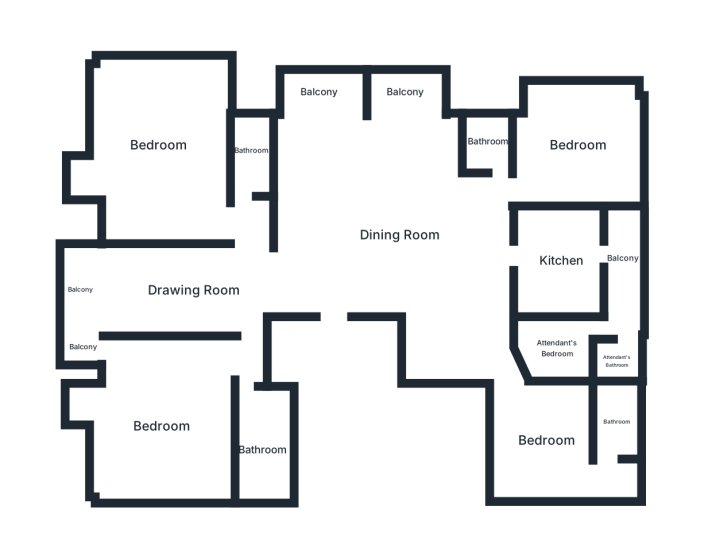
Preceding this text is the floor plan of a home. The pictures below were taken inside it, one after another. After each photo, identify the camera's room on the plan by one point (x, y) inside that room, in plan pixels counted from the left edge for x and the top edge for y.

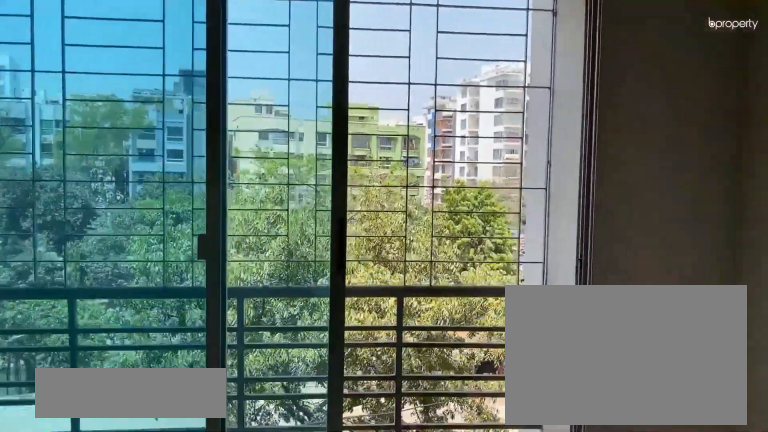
(403, 128)
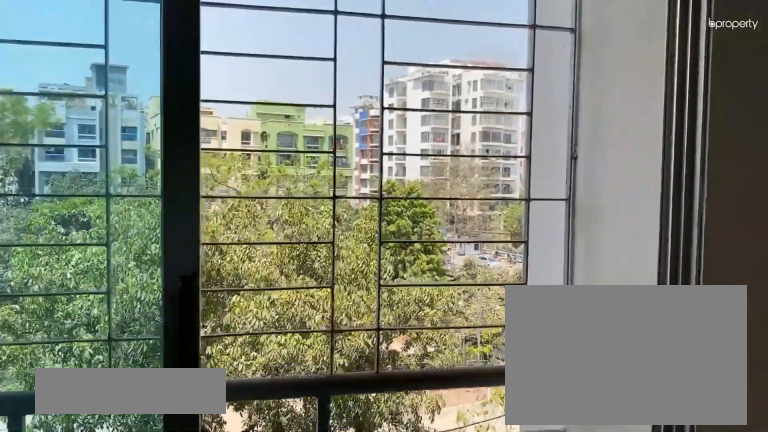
(403, 128)
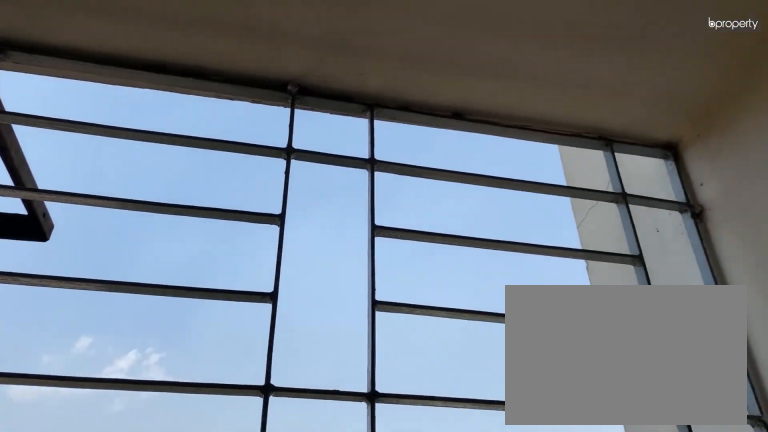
(405, 93)
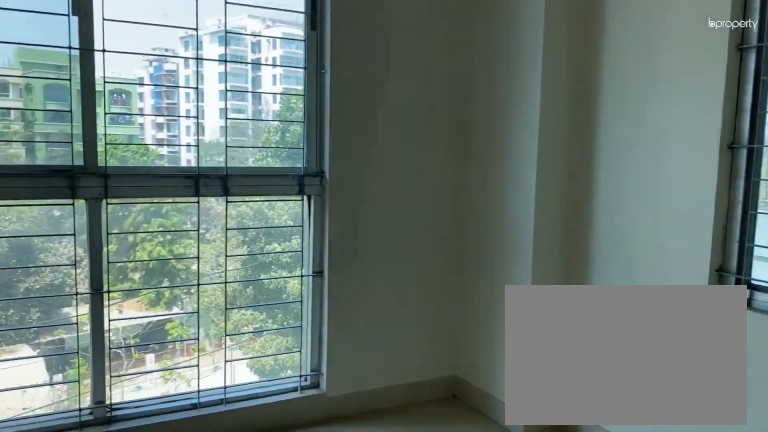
(577, 144)
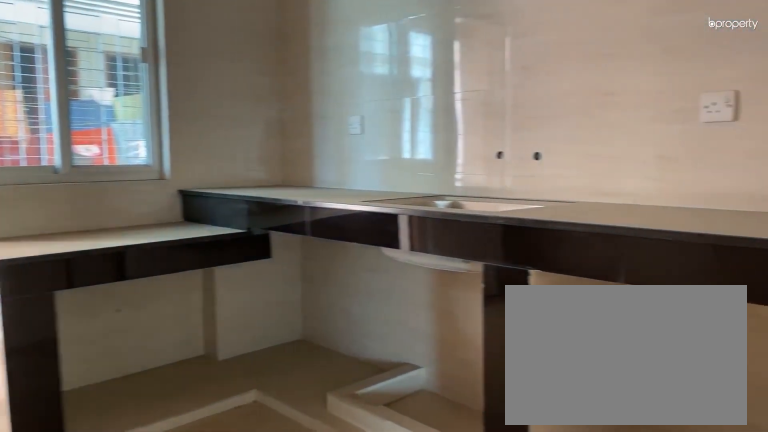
(561, 261)
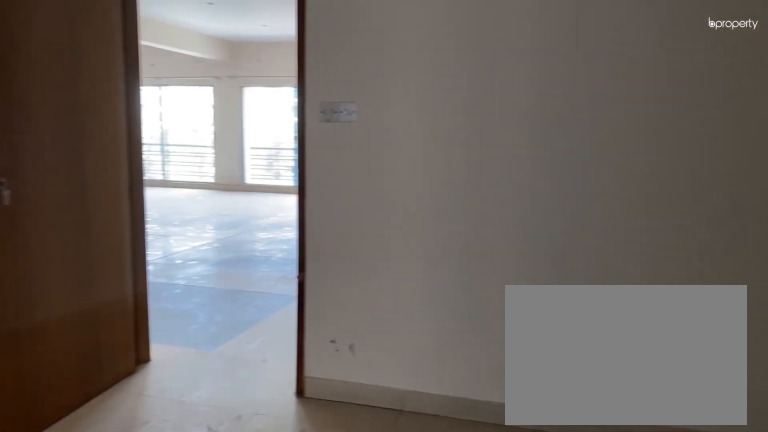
(545, 437)
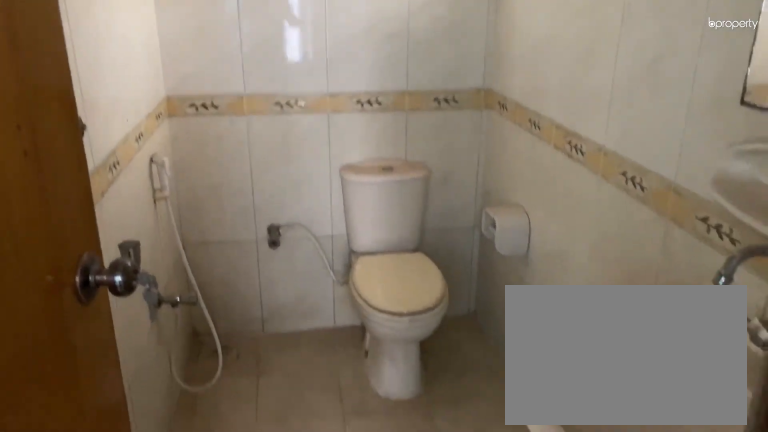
(616, 422)
